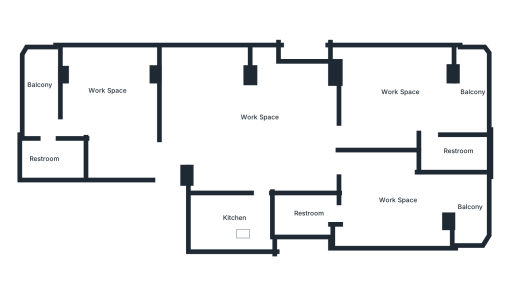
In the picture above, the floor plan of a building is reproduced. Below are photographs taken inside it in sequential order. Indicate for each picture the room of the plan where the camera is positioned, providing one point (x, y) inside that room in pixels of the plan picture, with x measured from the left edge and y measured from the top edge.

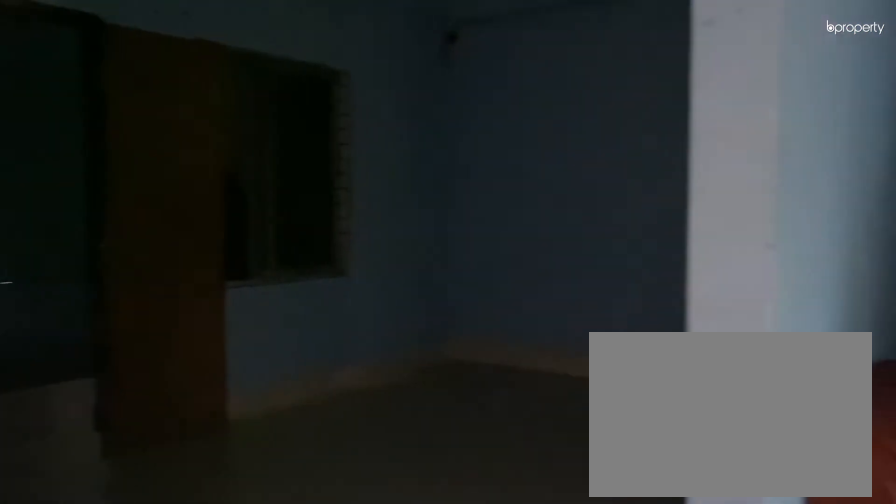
(166, 165)
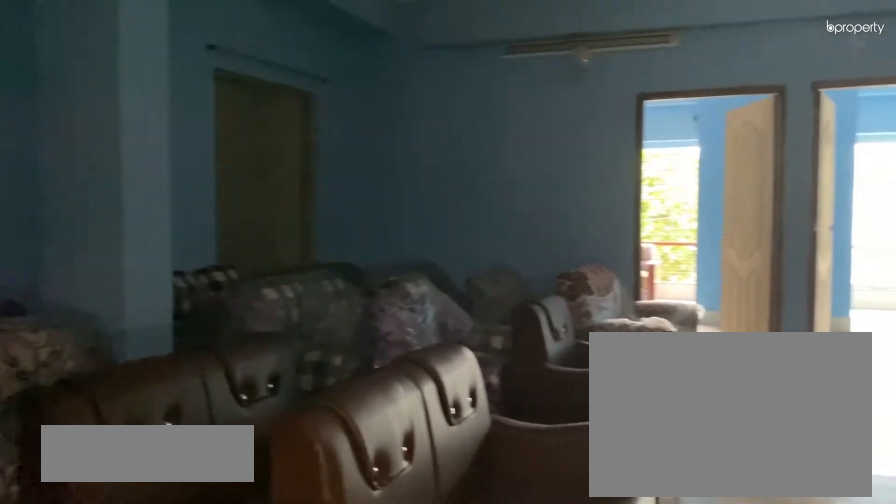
(252, 143)
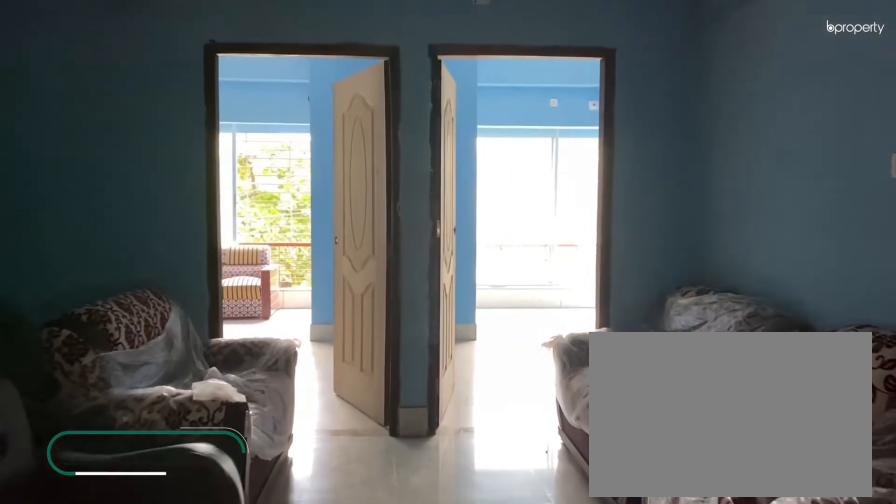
(252, 143)
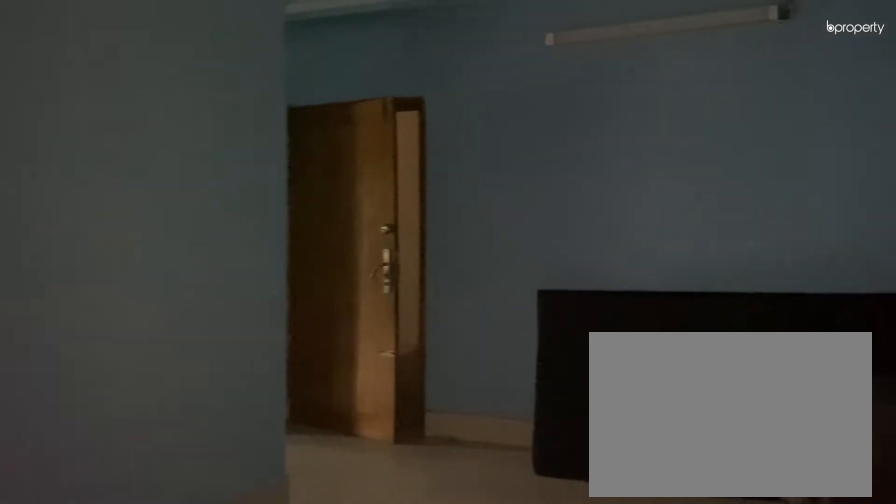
(109, 104)
